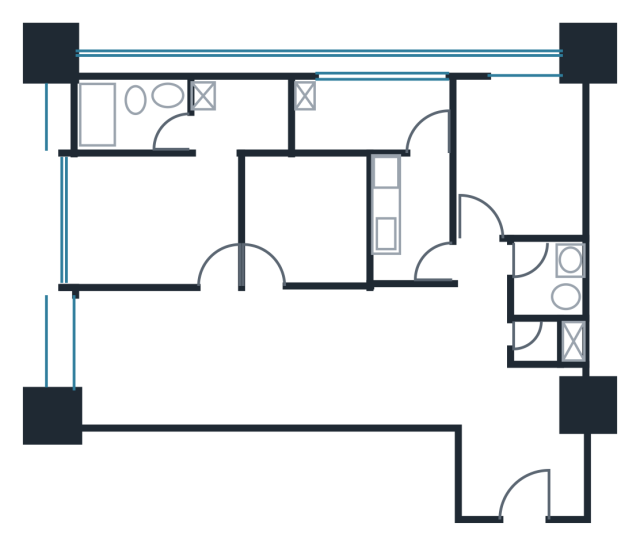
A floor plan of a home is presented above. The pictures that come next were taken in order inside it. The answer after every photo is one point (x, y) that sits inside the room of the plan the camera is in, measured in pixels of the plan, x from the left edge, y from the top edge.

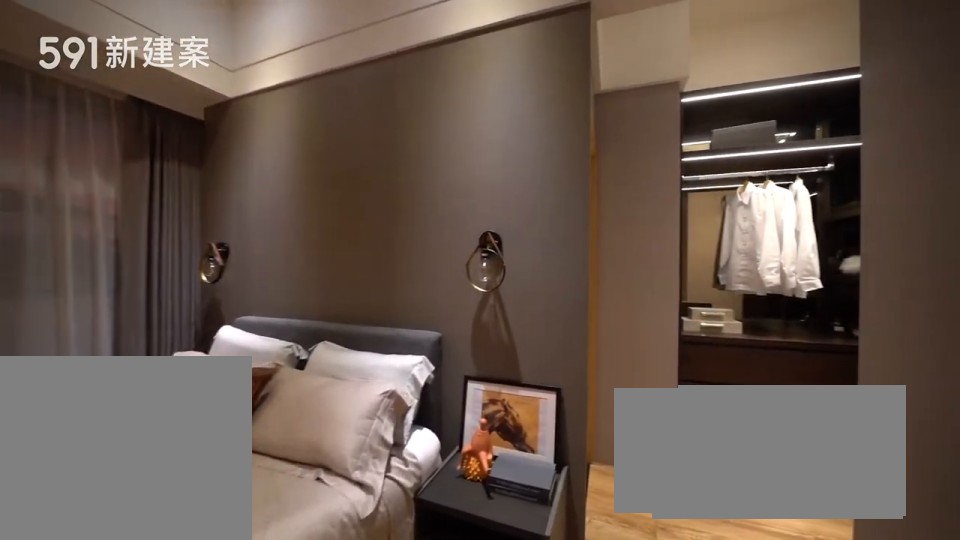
(173, 192)
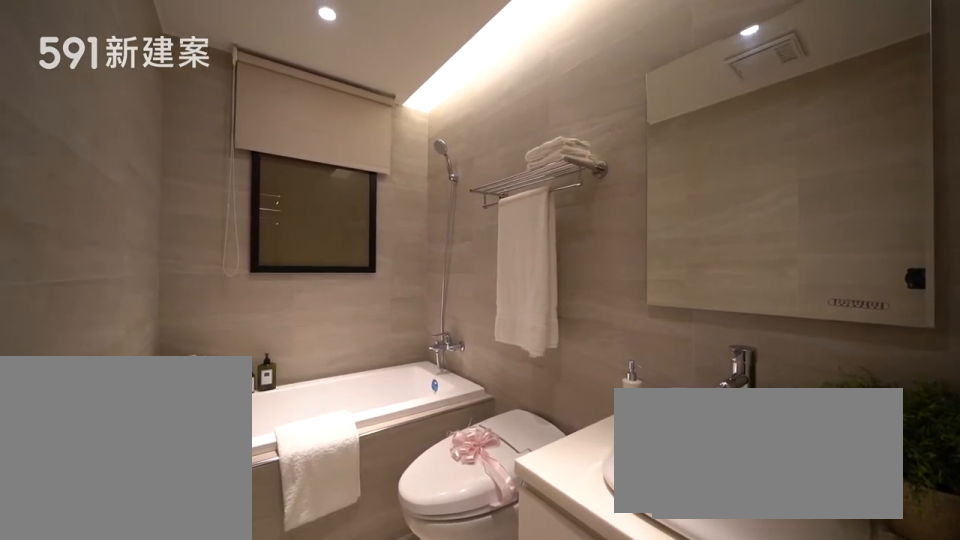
(130, 113)
